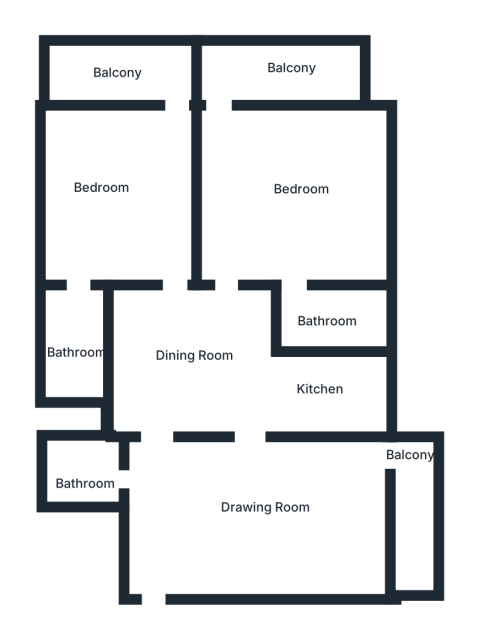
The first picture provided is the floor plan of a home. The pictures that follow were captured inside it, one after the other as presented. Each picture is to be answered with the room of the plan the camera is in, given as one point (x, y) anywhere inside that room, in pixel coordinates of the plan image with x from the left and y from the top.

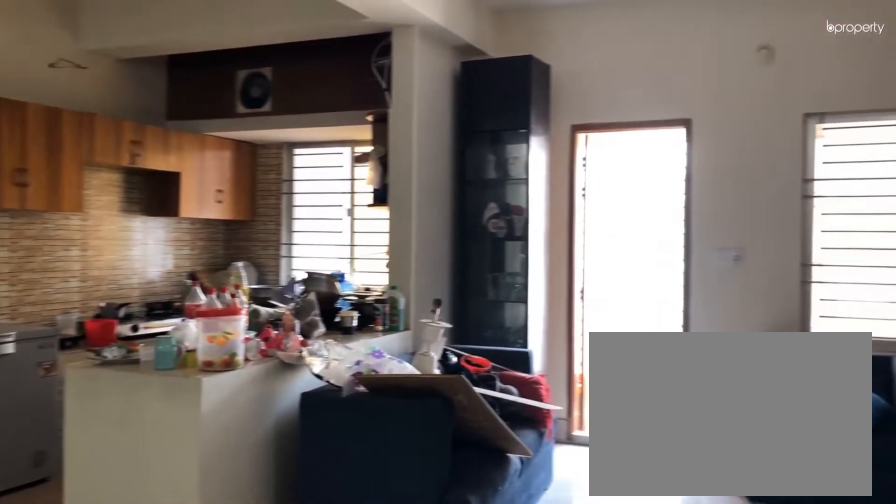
(253, 510)
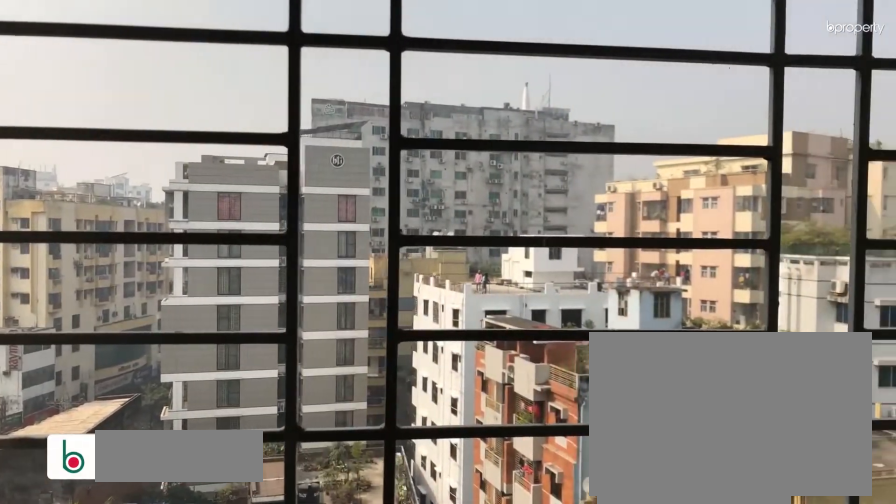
(420, 493)
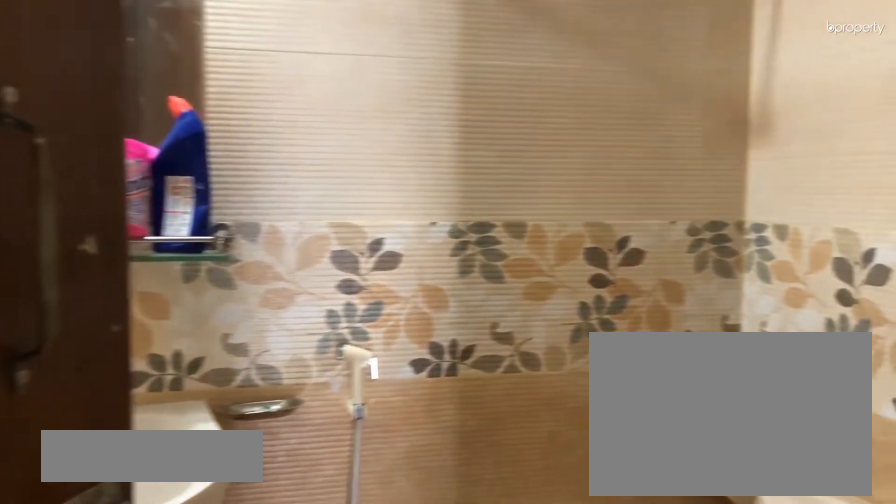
(86, 468)
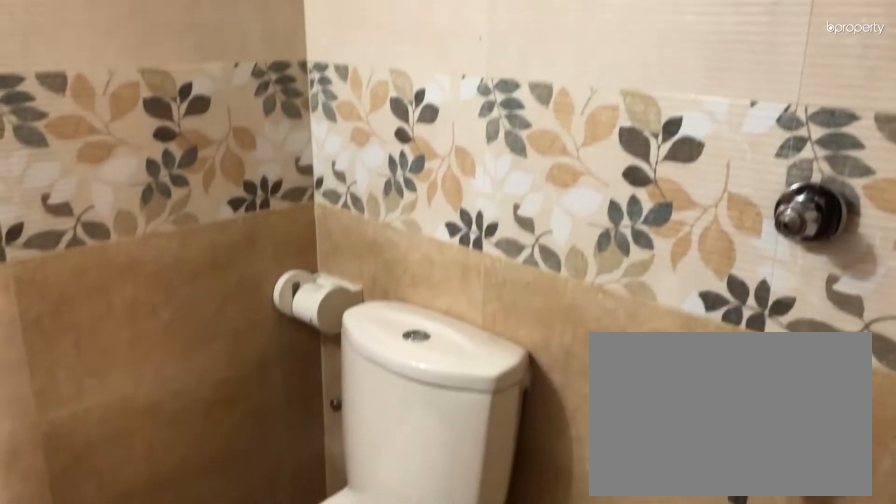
(86, 468)
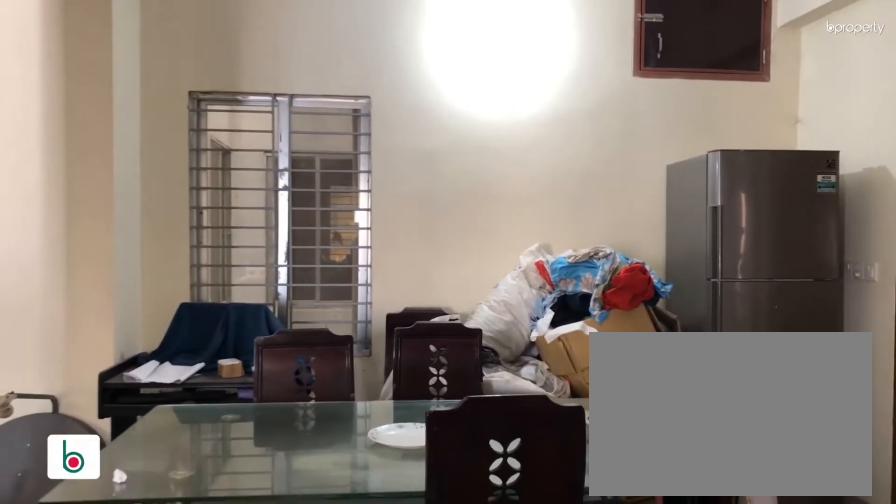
(199, 355)
